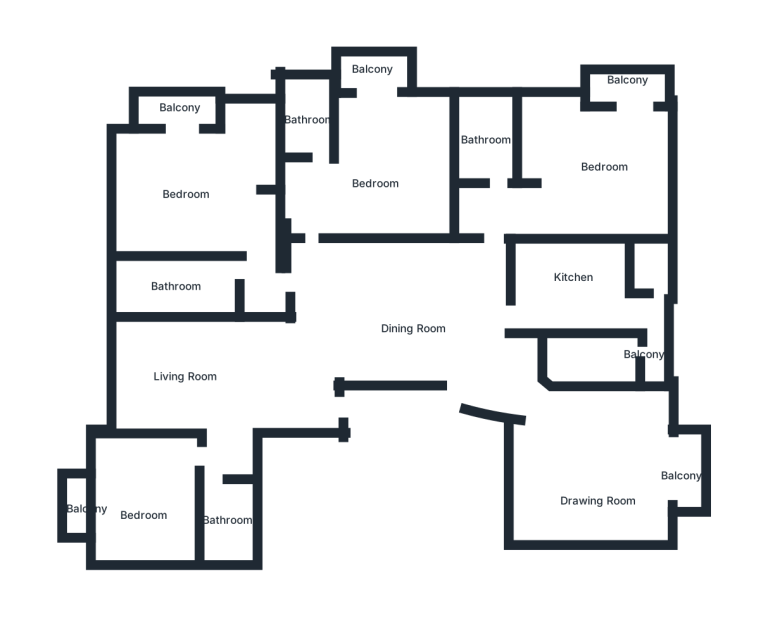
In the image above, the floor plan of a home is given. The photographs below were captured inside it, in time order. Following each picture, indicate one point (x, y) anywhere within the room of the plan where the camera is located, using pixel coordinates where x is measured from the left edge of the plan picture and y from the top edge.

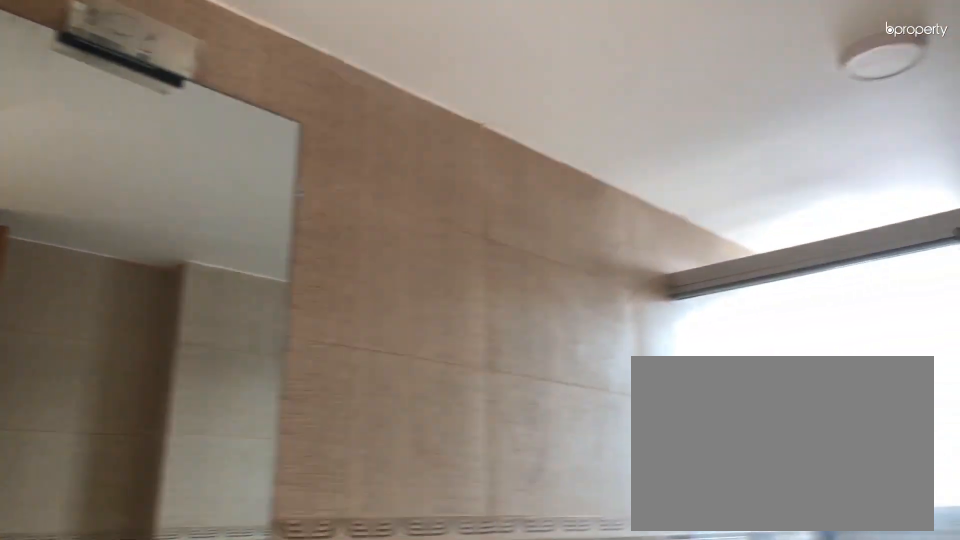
(492, 134)
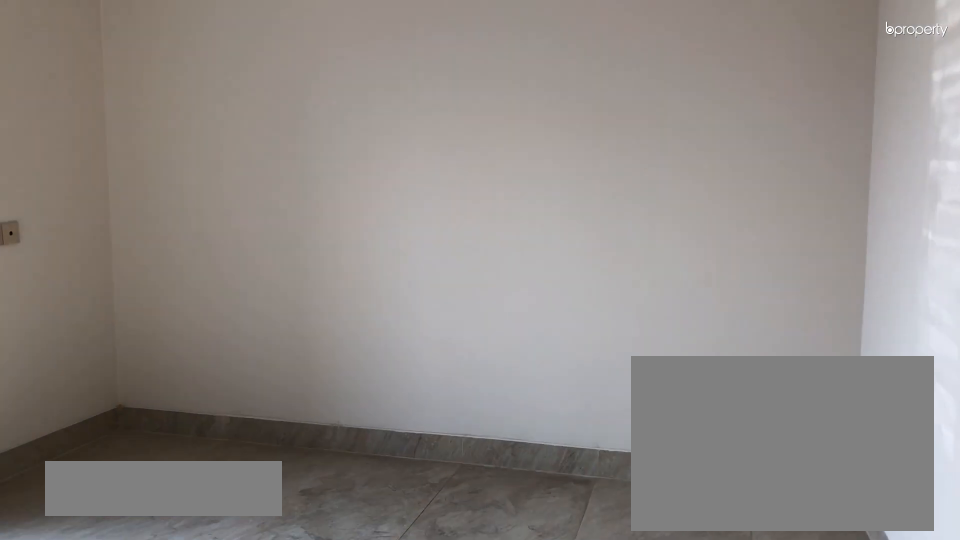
(381, 170)
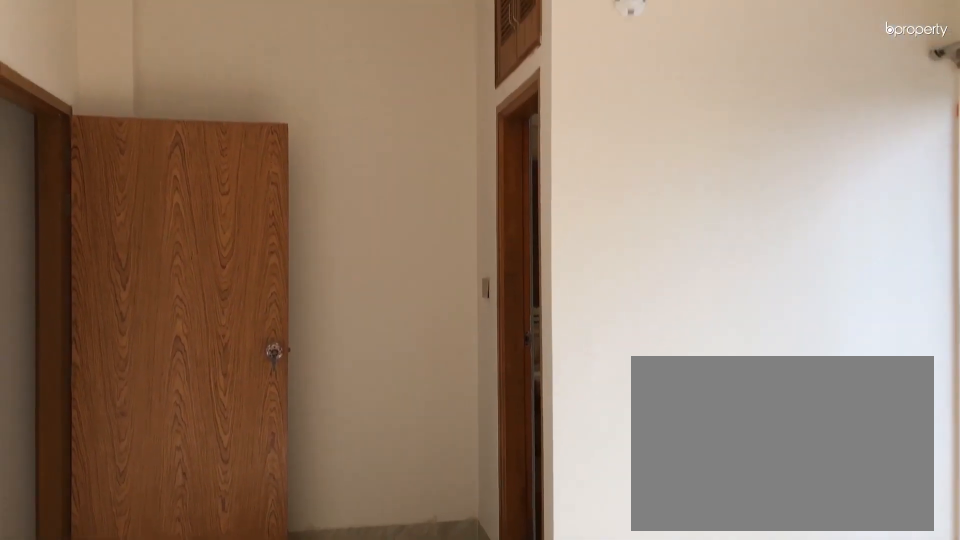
(381, 170)
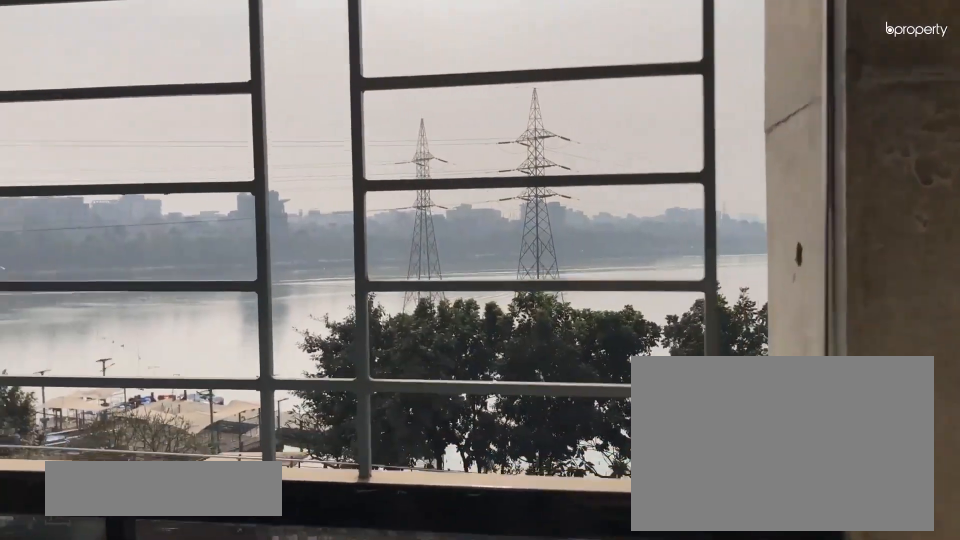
(375, 66)
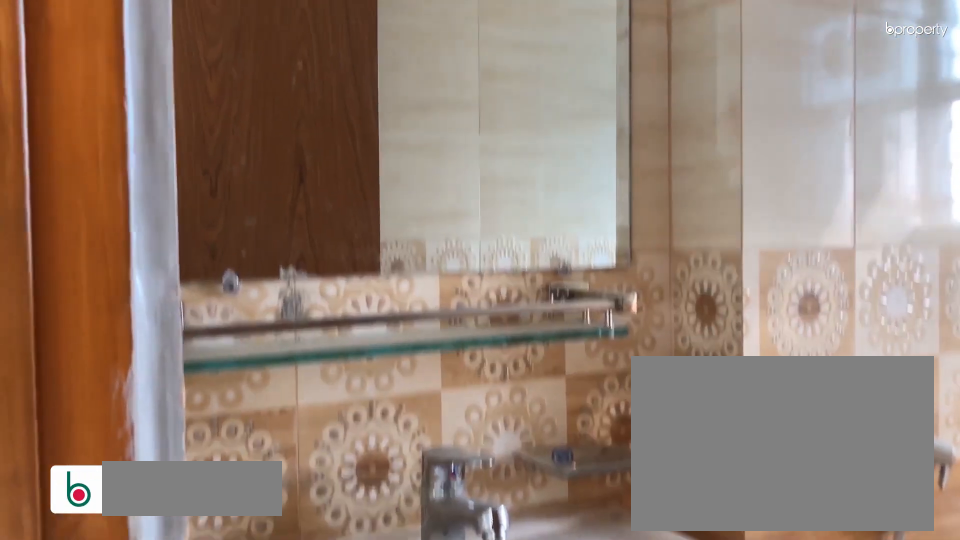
(316, 119)
